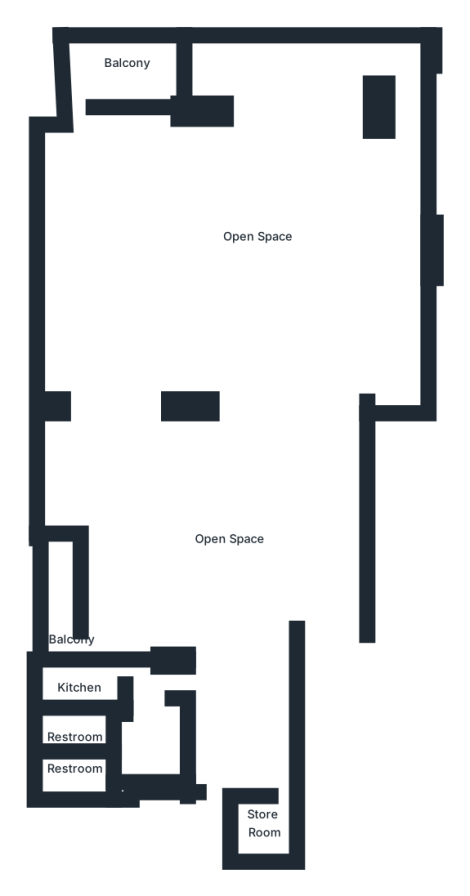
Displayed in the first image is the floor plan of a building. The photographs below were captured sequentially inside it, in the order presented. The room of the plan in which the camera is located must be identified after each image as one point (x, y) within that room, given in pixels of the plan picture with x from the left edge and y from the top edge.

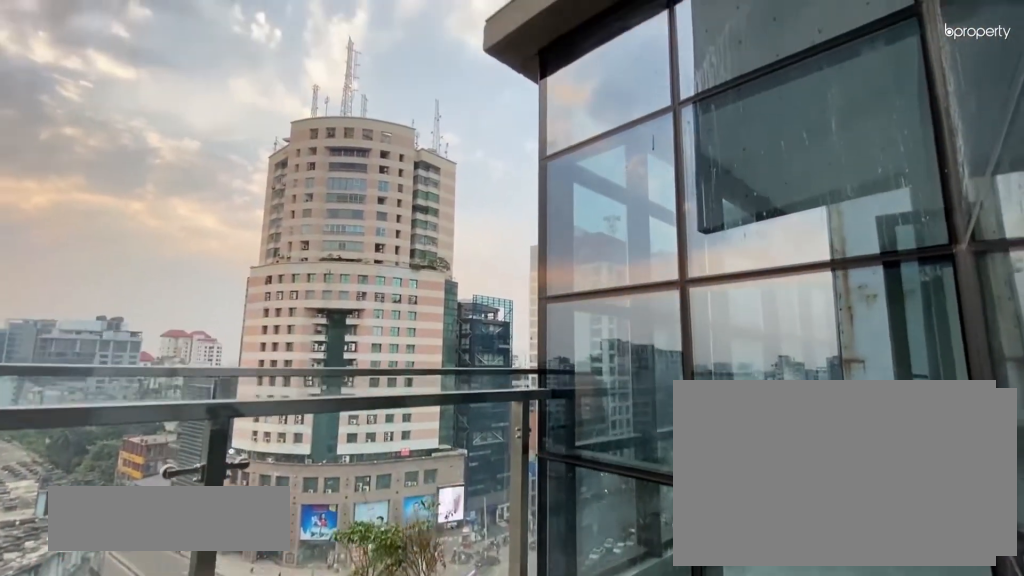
(111, 71)
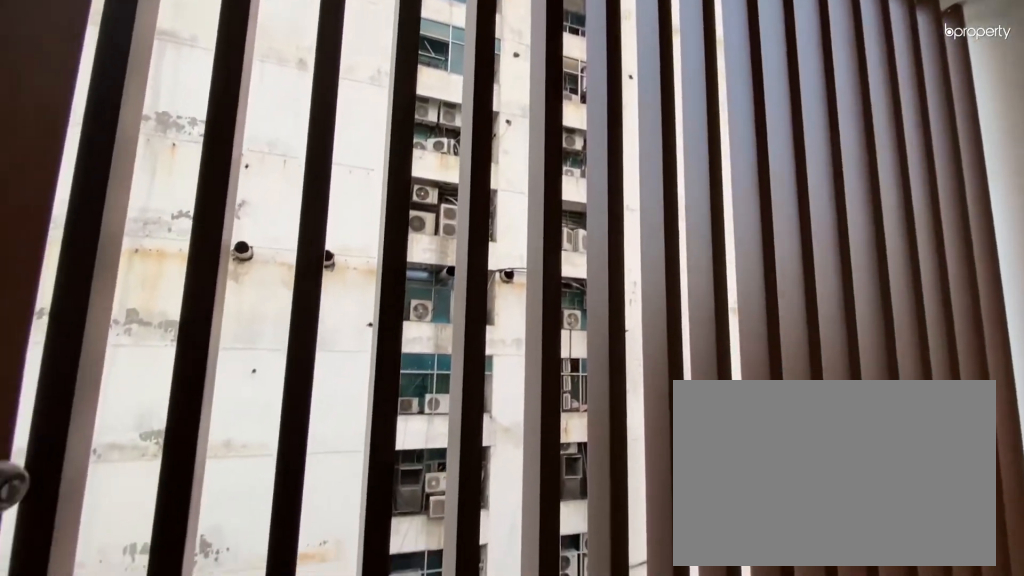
(60, 613)
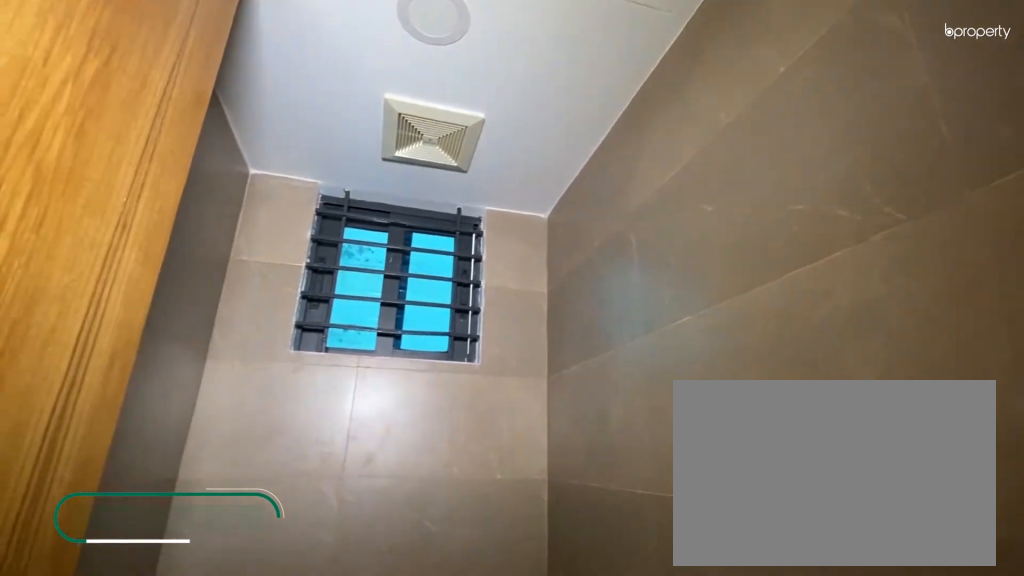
(74, 738)
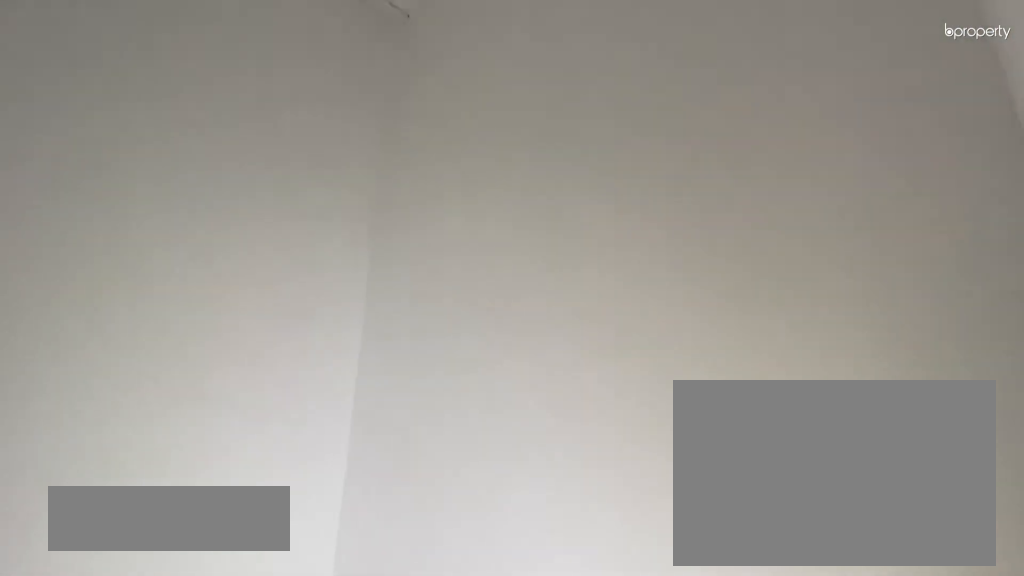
(268, 822)
